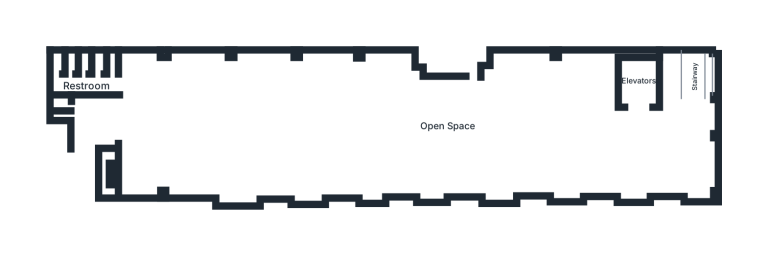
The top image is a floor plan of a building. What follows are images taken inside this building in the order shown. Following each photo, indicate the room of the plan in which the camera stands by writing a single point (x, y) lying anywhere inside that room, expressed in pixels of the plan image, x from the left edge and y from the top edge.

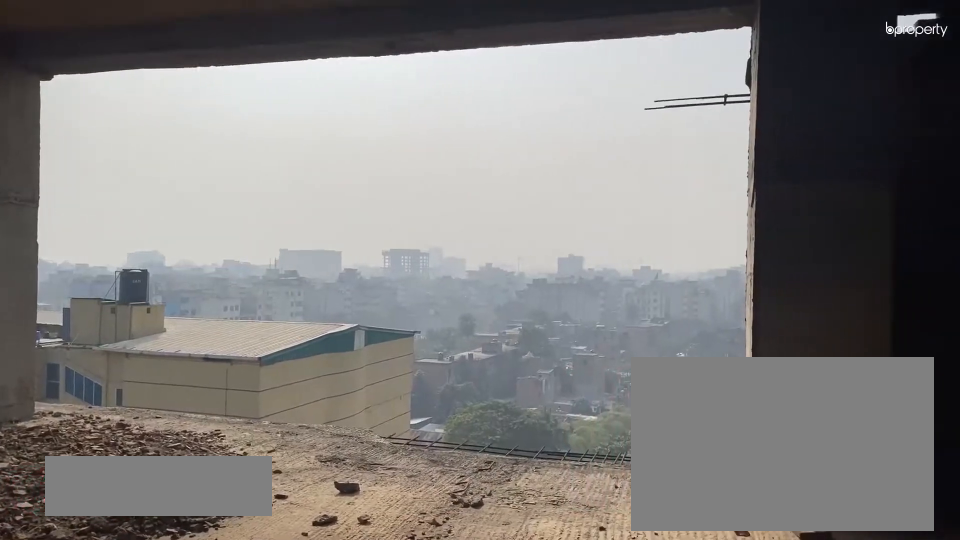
(691, 159)
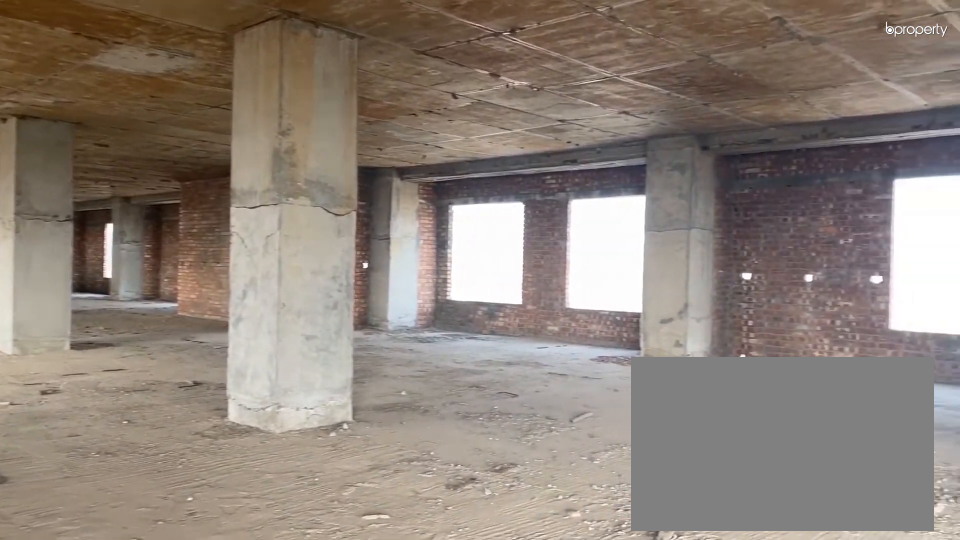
(571, 129)
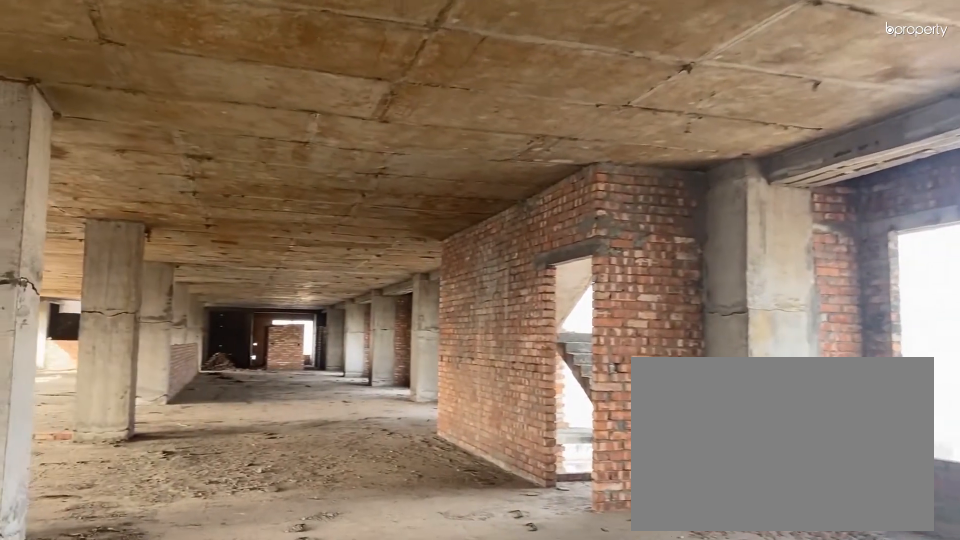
(485, 106)
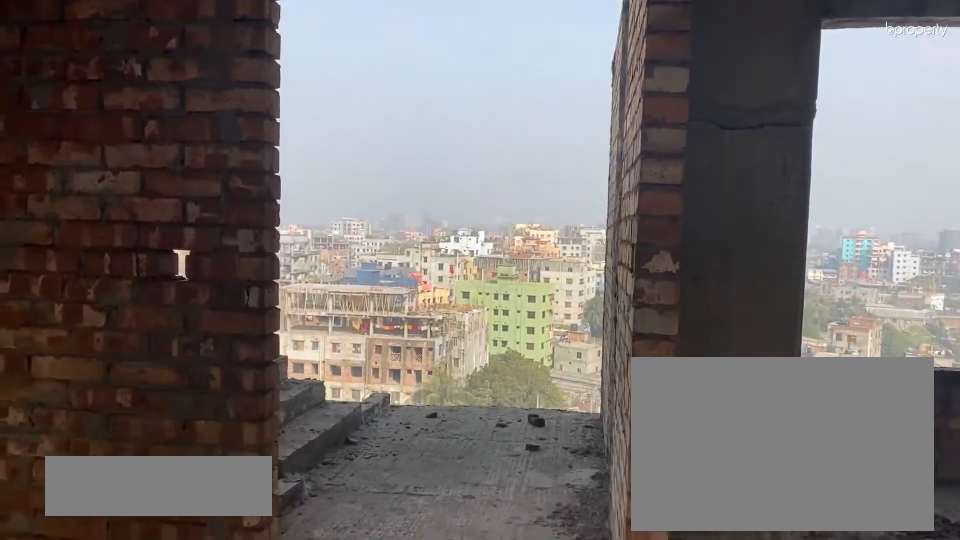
(476, 92)
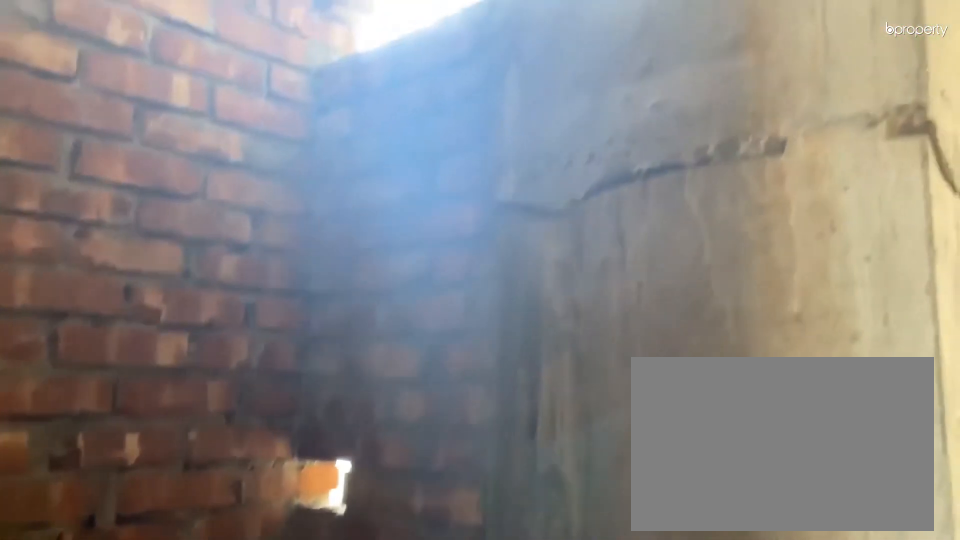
(112, 65)
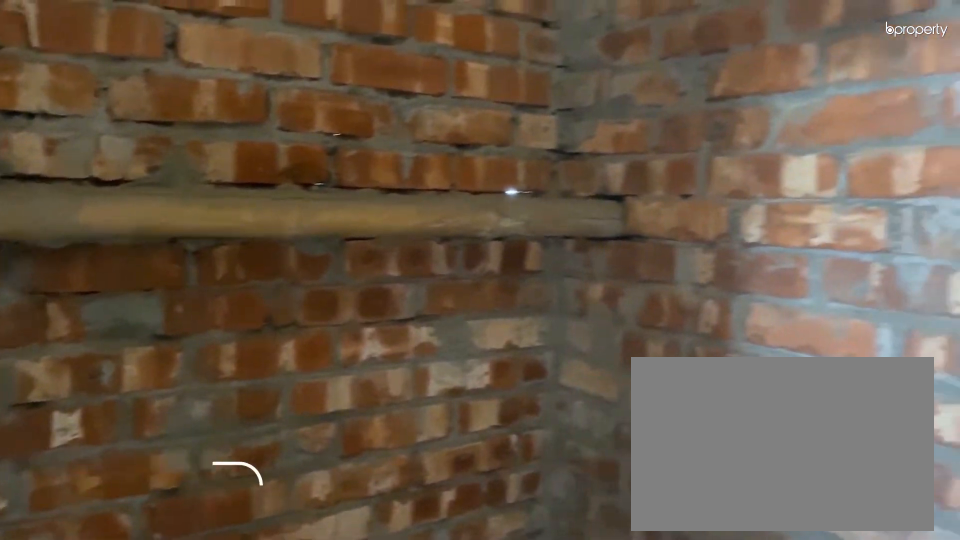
(84, 68)
